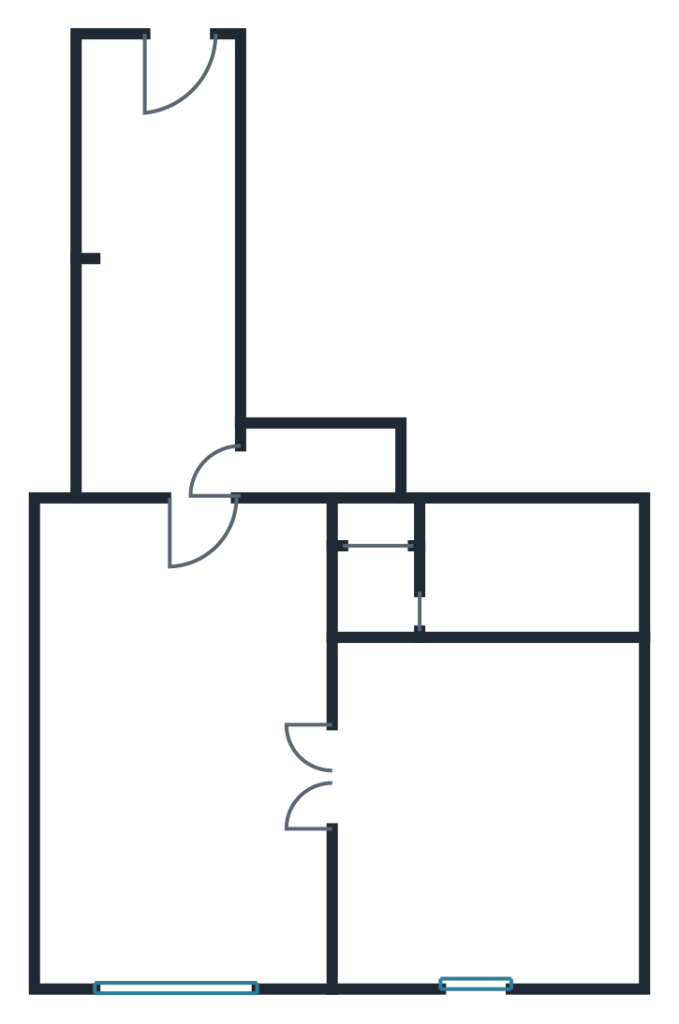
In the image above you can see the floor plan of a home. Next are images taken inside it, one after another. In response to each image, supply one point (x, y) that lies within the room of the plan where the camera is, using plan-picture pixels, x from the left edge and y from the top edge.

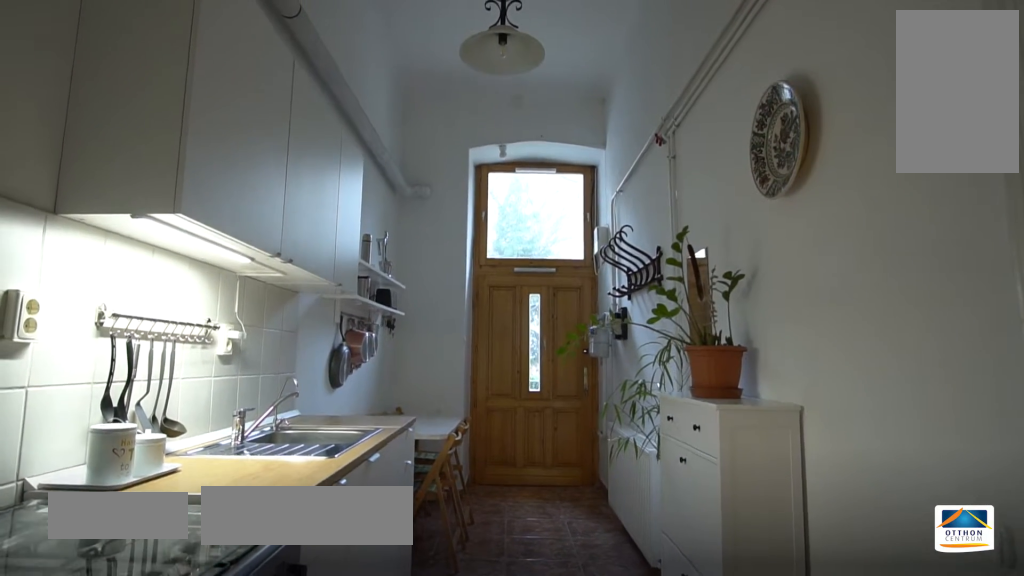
(168, 285)
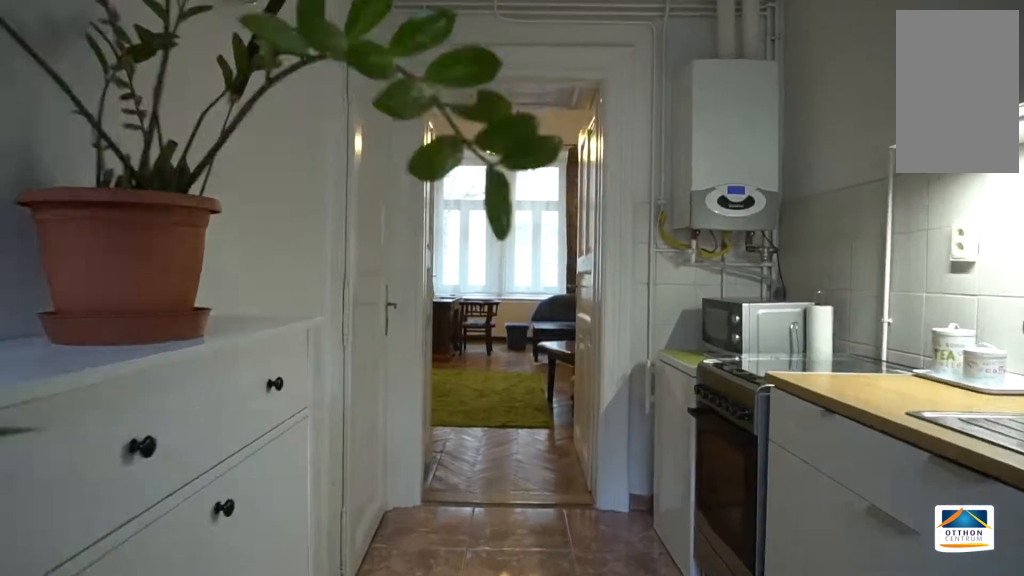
(168, 284)
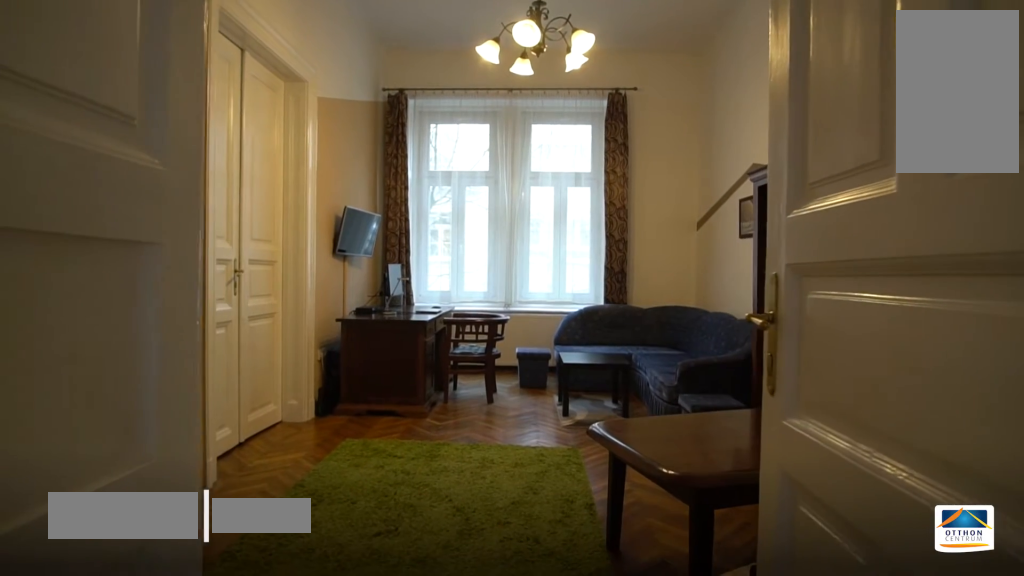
(192, 748)
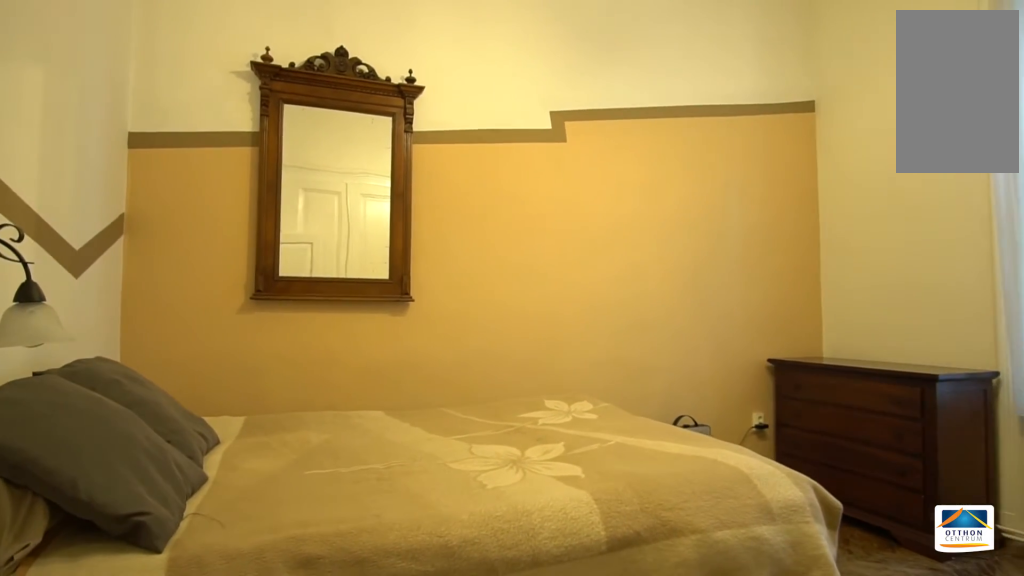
(504, 799)
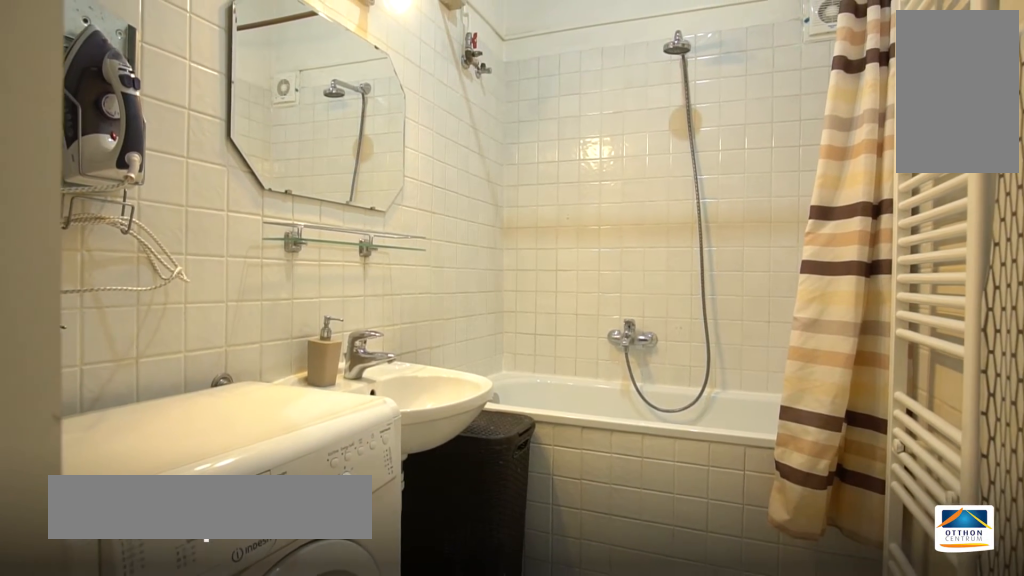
(546, 567)
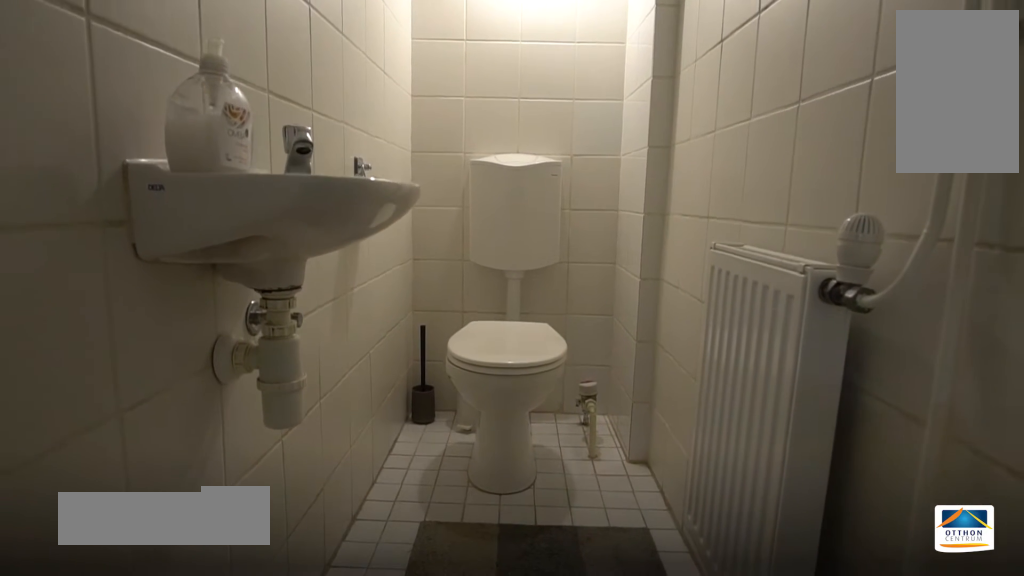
(335, 465)
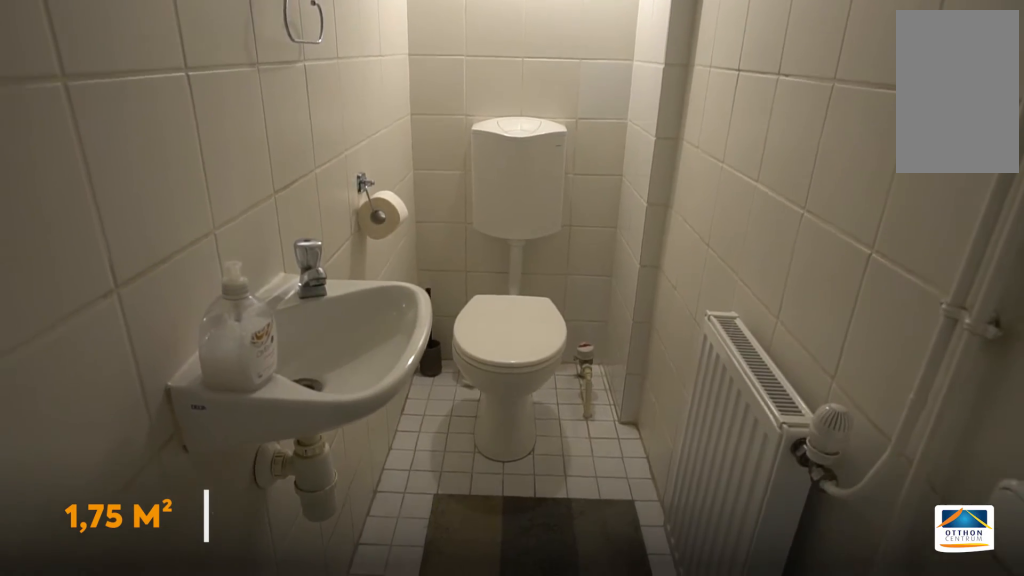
(335, 465)
